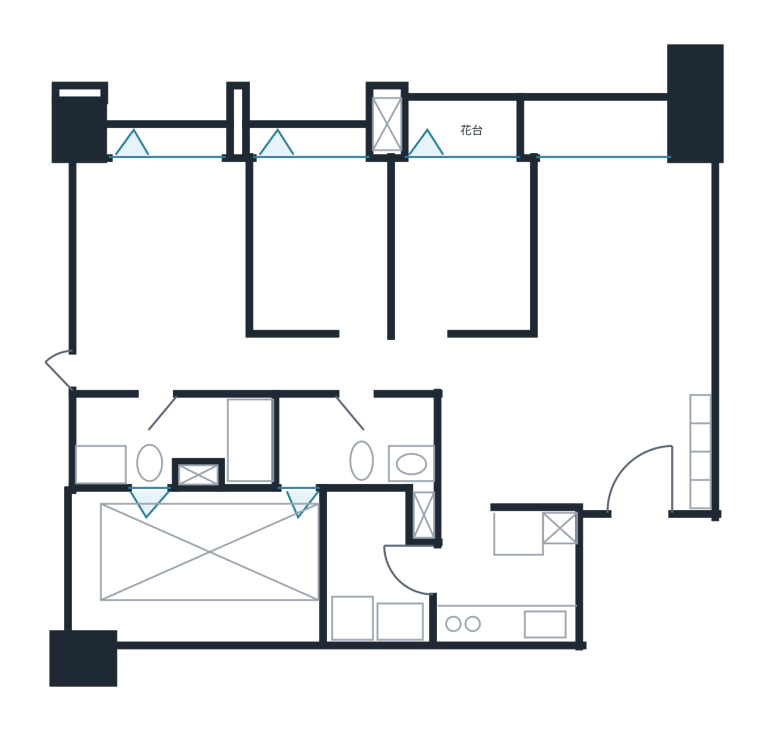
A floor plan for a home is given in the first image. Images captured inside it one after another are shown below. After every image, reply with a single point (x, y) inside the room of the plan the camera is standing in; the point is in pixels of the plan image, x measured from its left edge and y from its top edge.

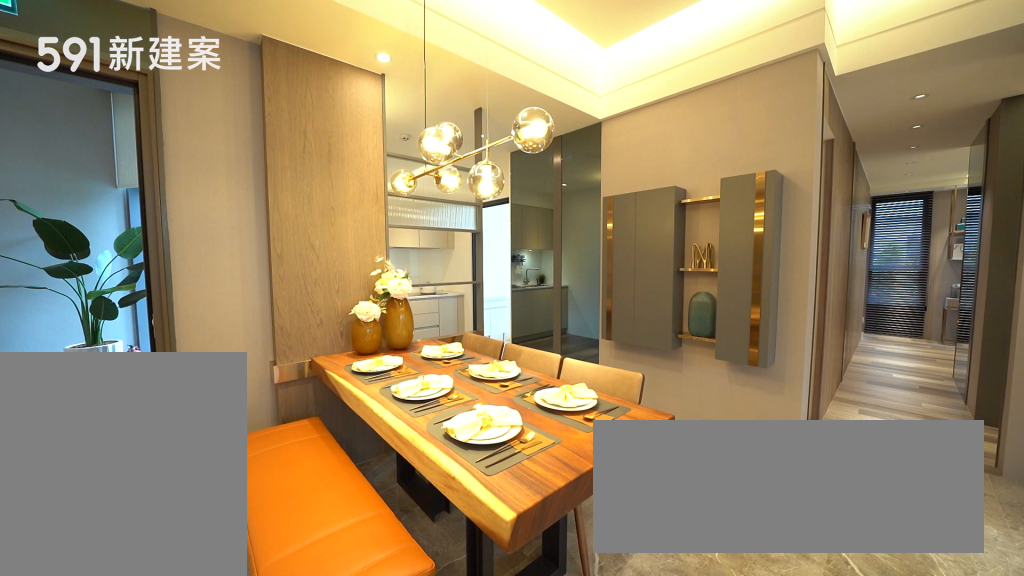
(545, 428)
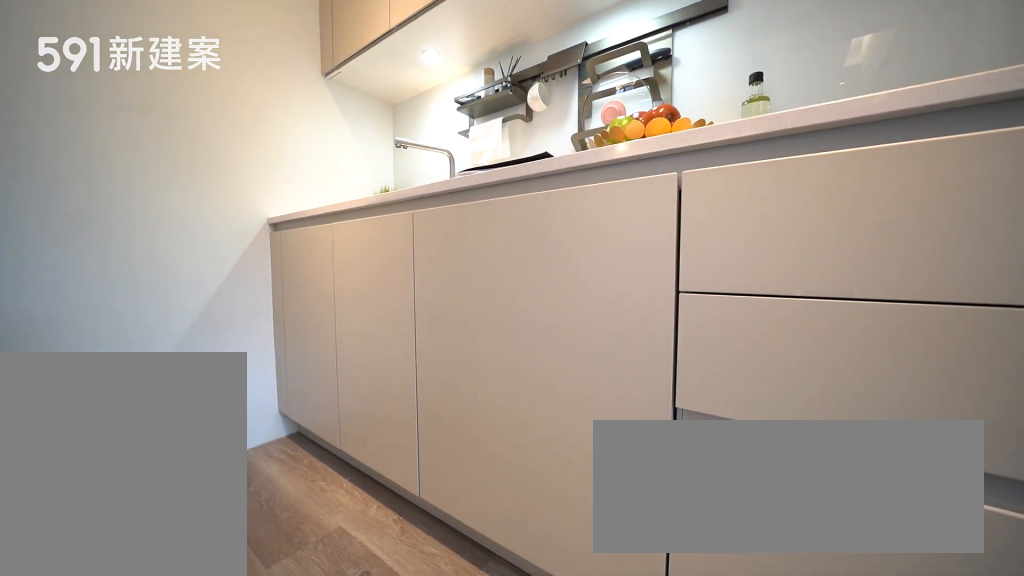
(512, 577)
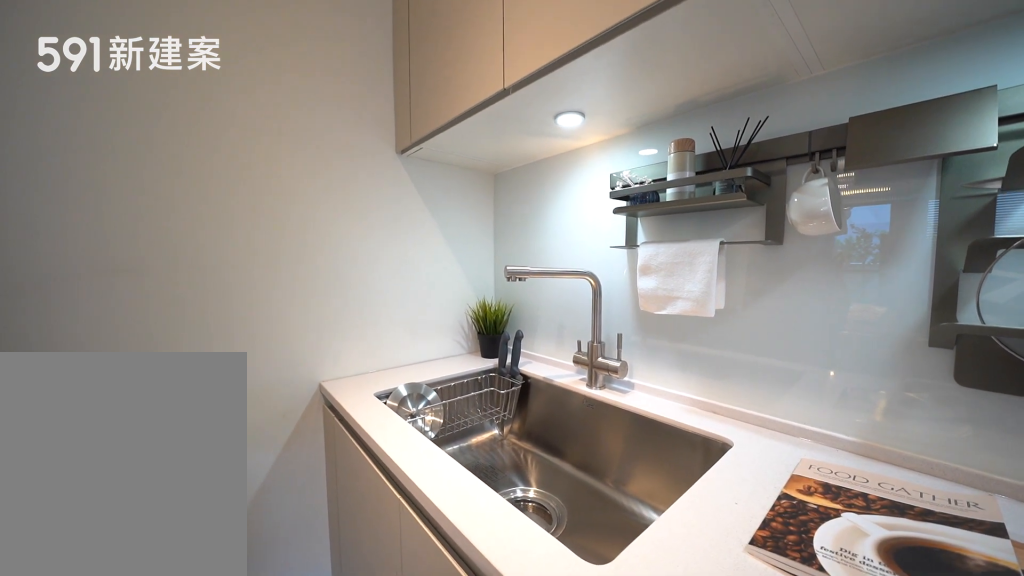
(512, 577)
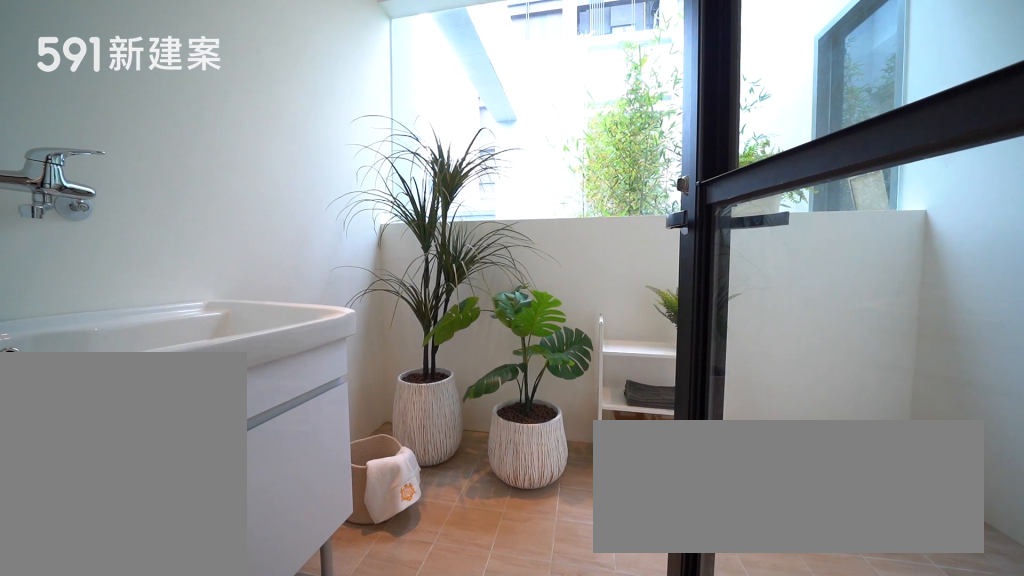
(382, 565)
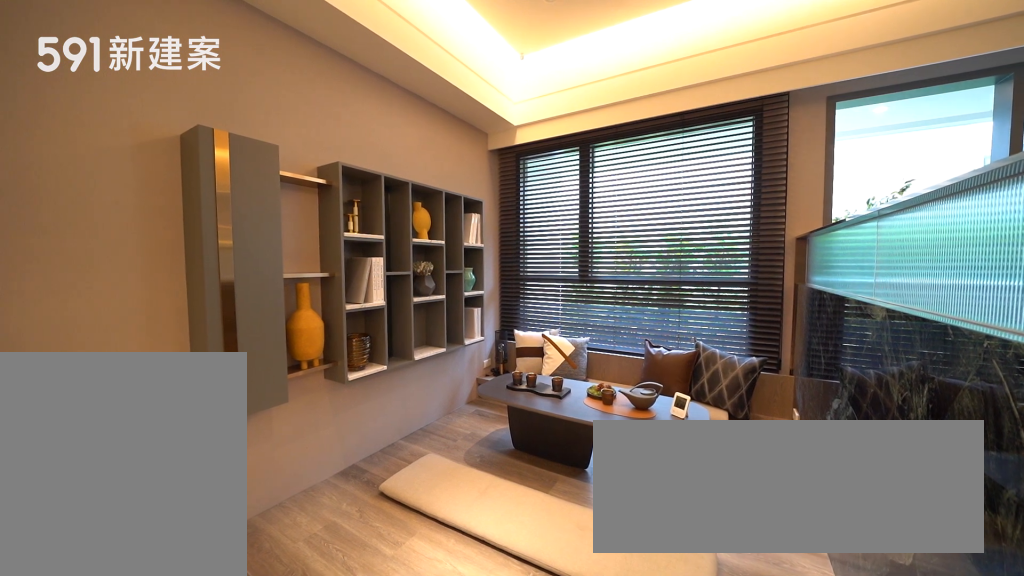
(458, 242)
